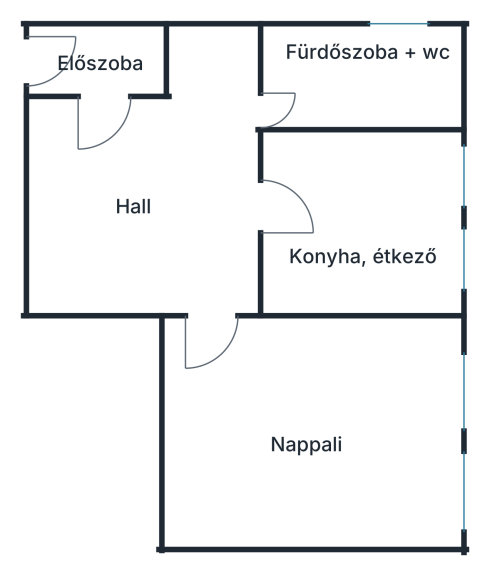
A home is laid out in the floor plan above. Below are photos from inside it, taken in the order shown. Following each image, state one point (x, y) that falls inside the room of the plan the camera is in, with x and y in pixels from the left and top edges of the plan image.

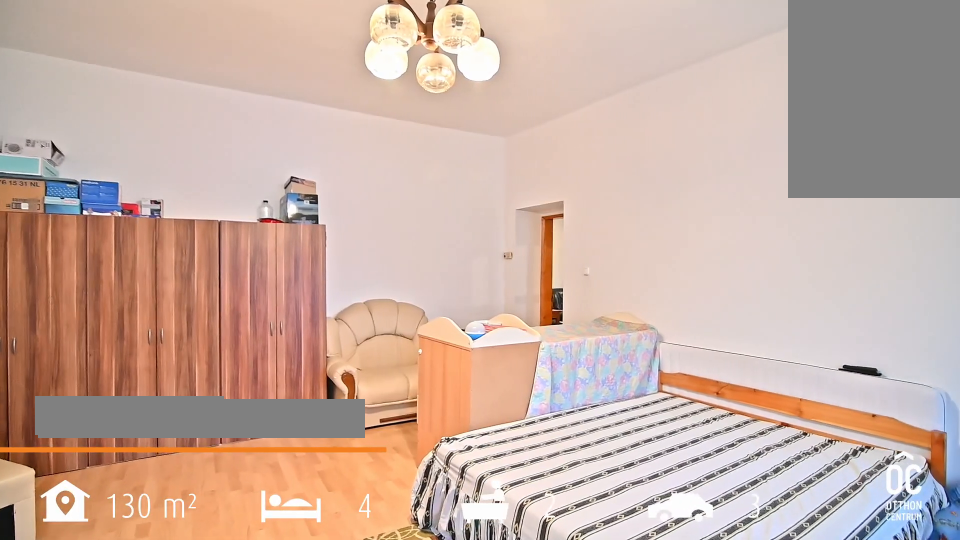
(314, 446)
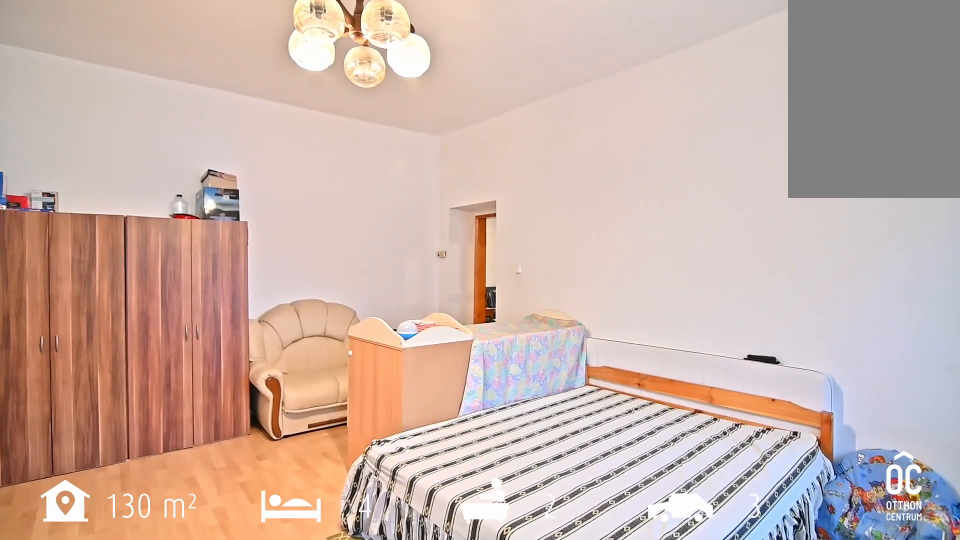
(314, 446)
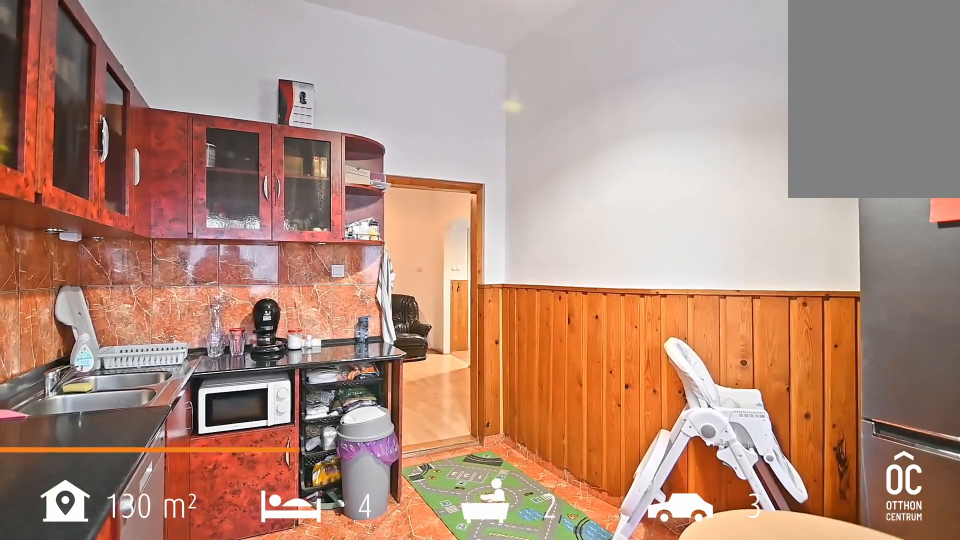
(352, 229)
